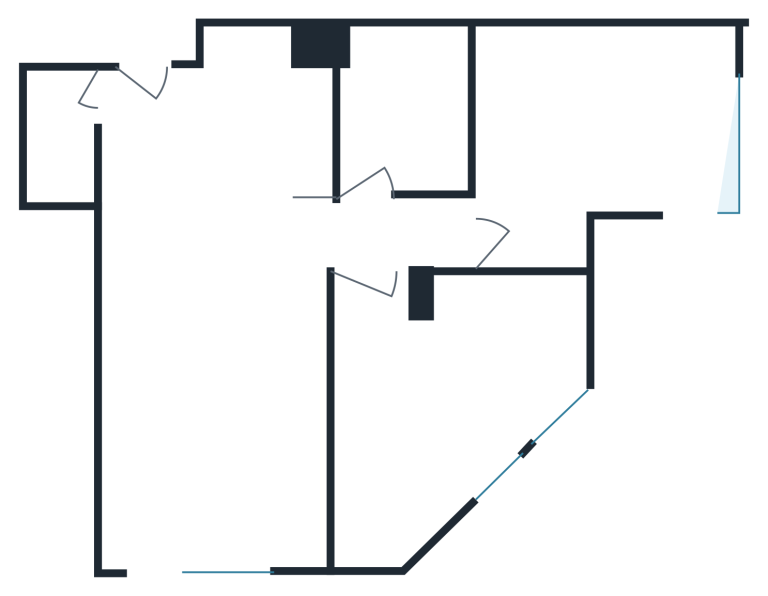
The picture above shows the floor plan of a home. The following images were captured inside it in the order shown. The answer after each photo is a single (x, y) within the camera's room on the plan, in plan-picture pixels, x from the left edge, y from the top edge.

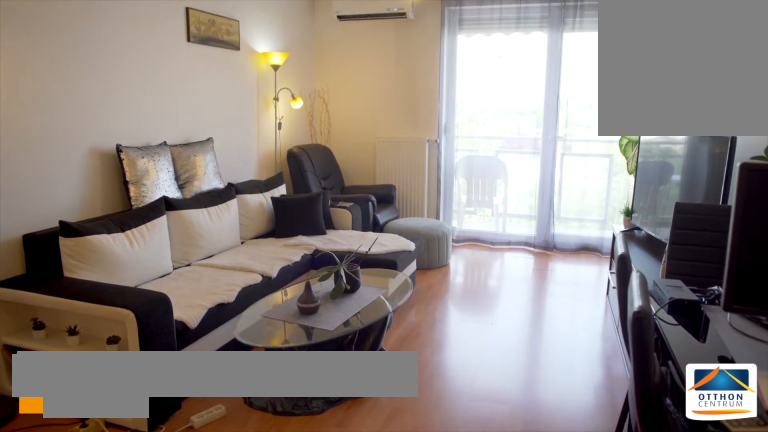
(212, 404)
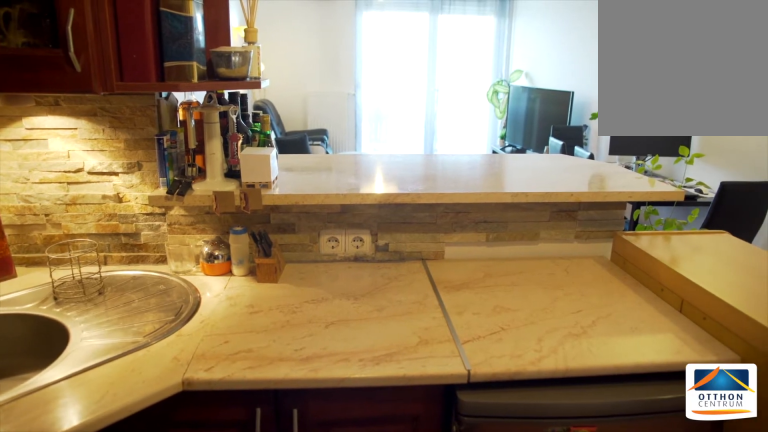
(211, 165)
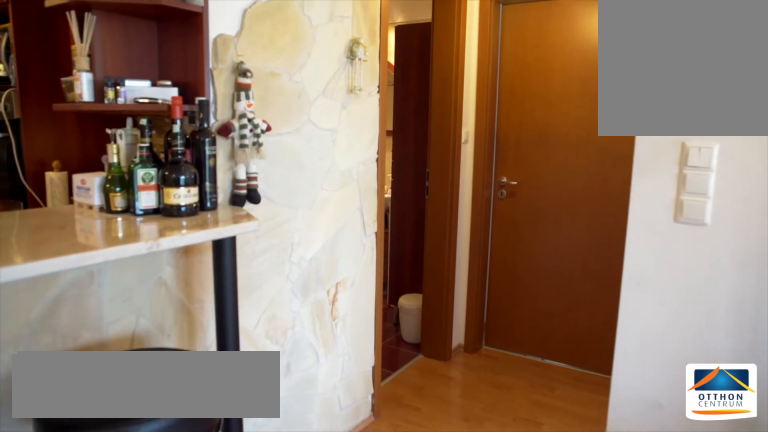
(323, 242)
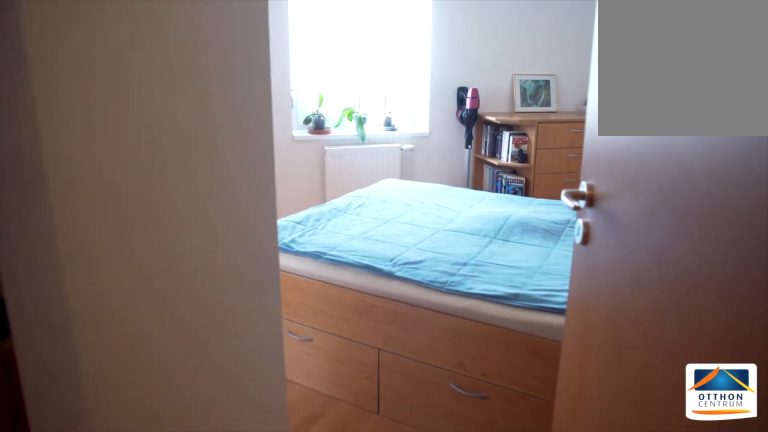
(322, 243)
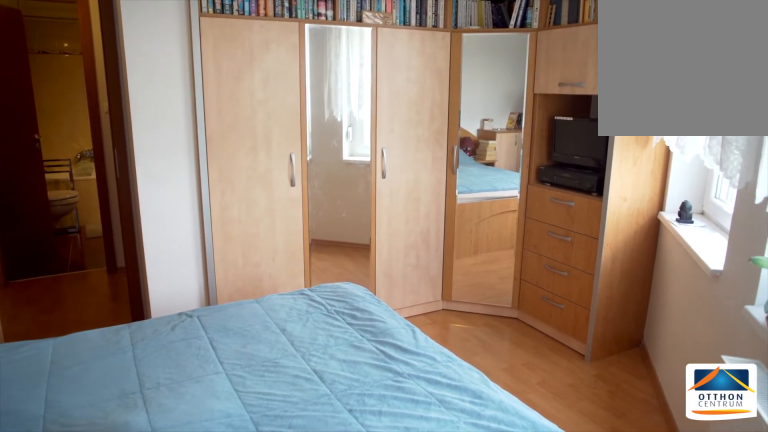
(450, 404)
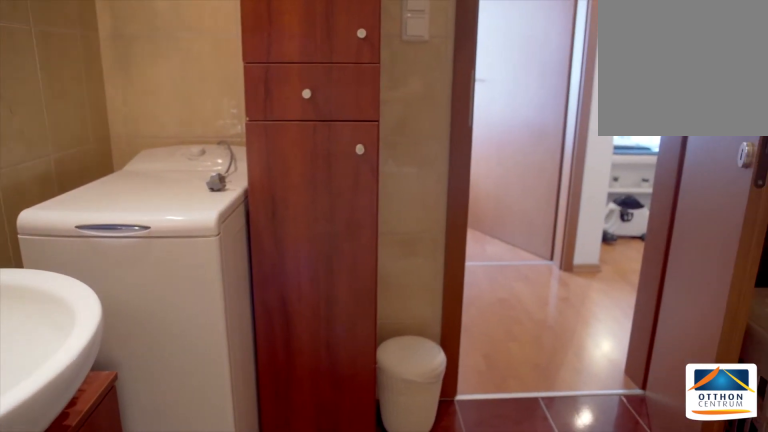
(401, 112)
